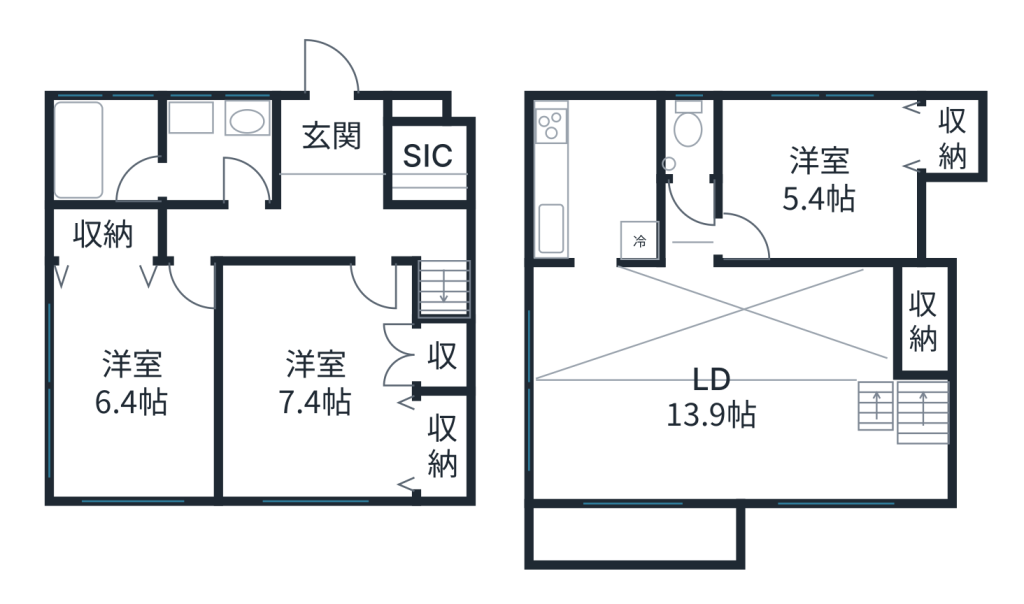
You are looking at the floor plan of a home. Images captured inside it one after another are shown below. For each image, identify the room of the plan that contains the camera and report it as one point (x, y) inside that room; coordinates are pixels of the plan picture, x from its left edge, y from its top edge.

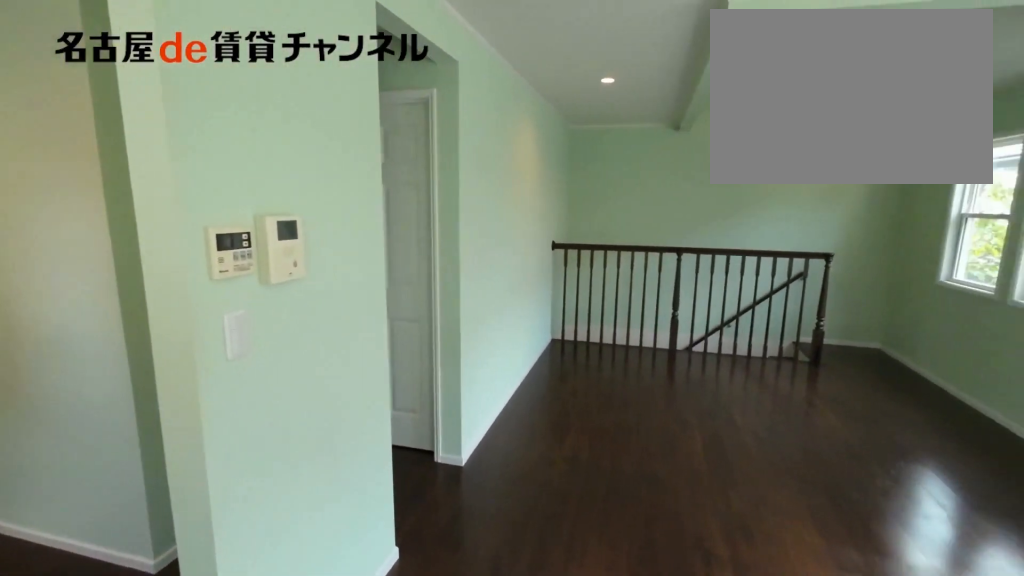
(740, 386)
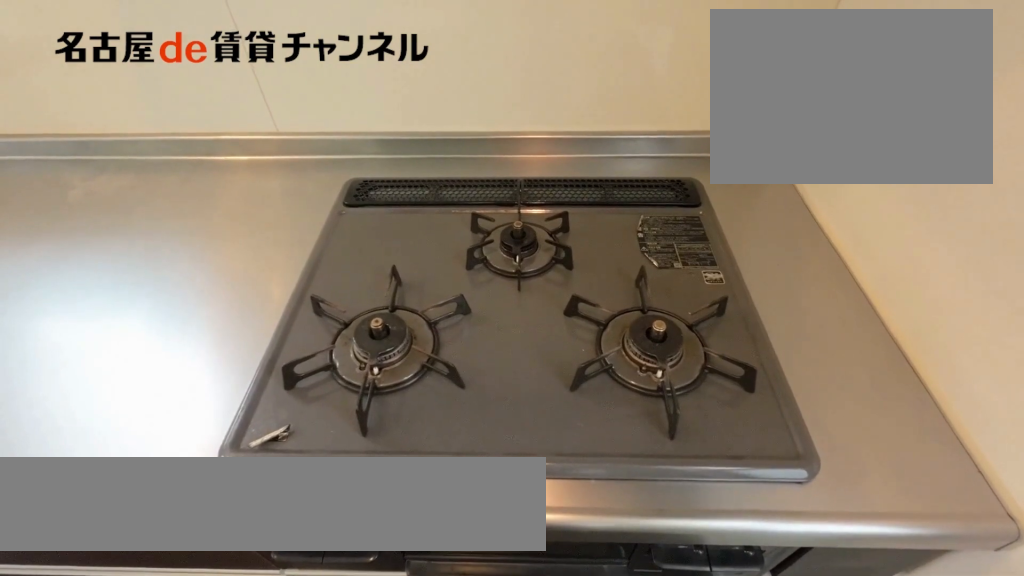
(593, 180)
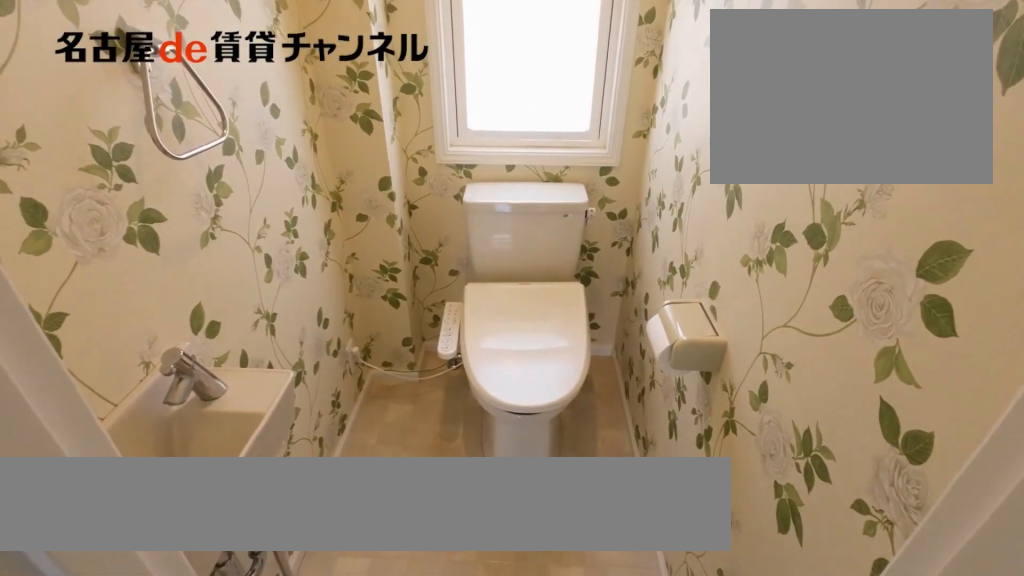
(688, 140)
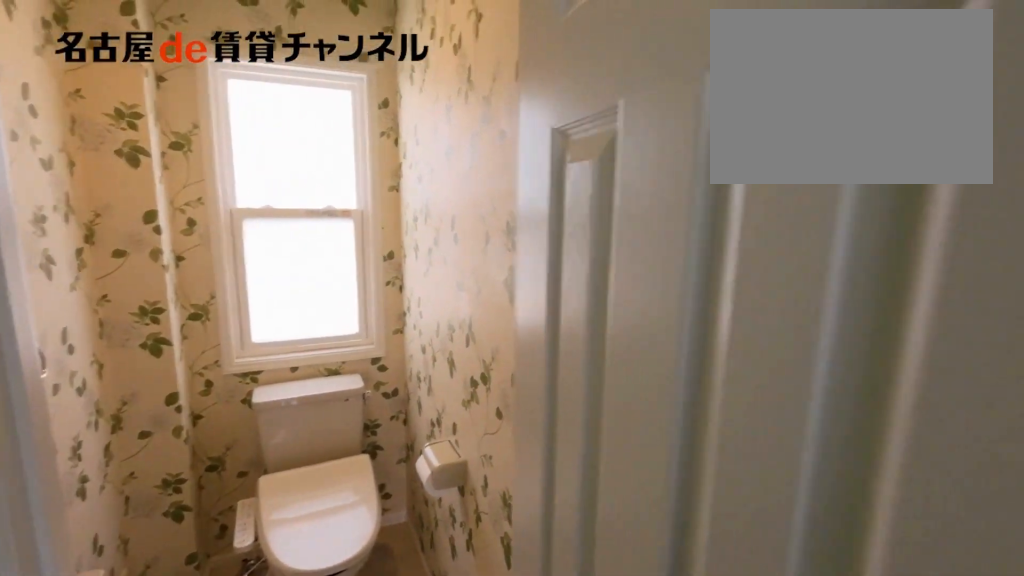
(688, 141)
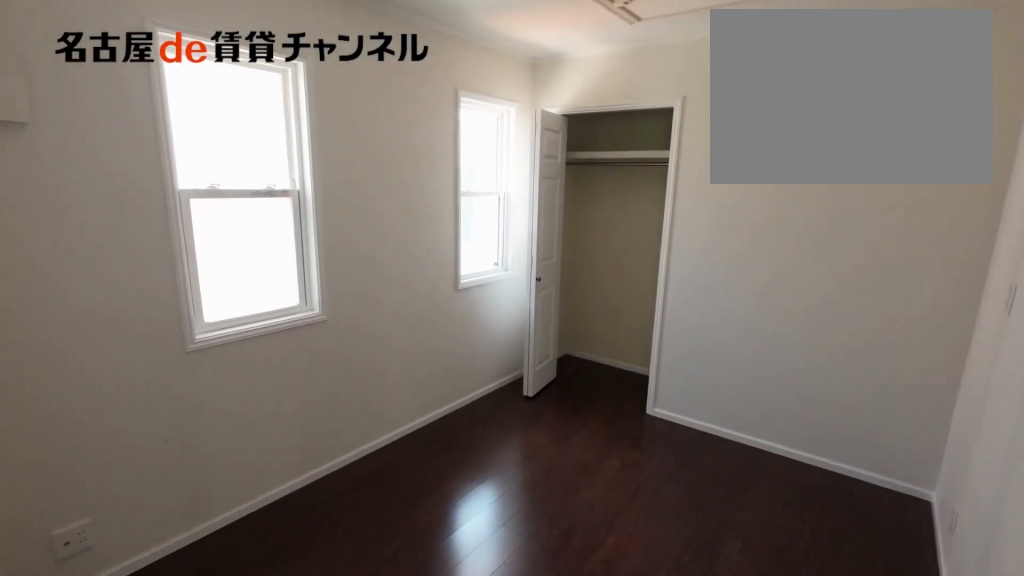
(836, 175)
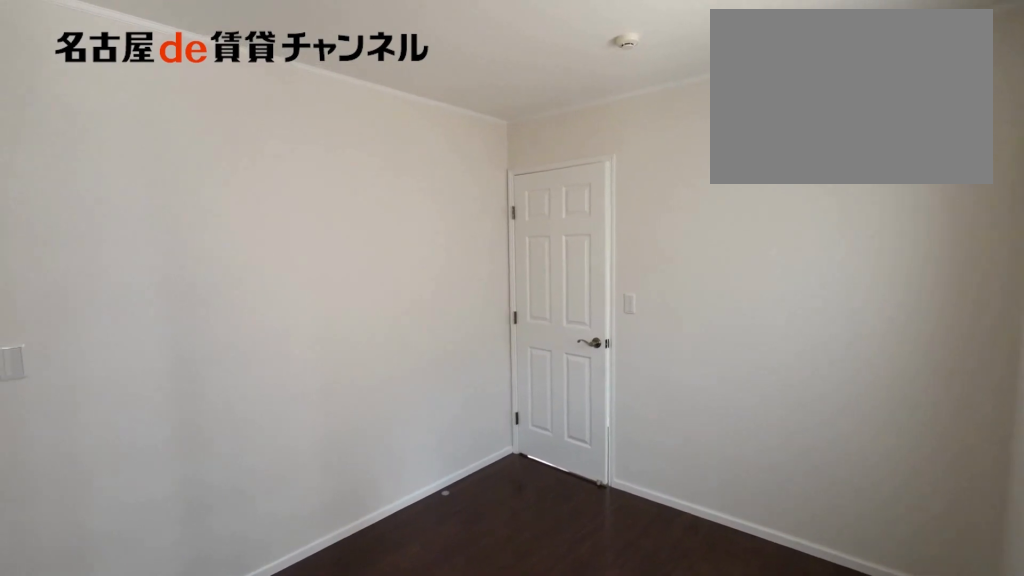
(836, 175)
